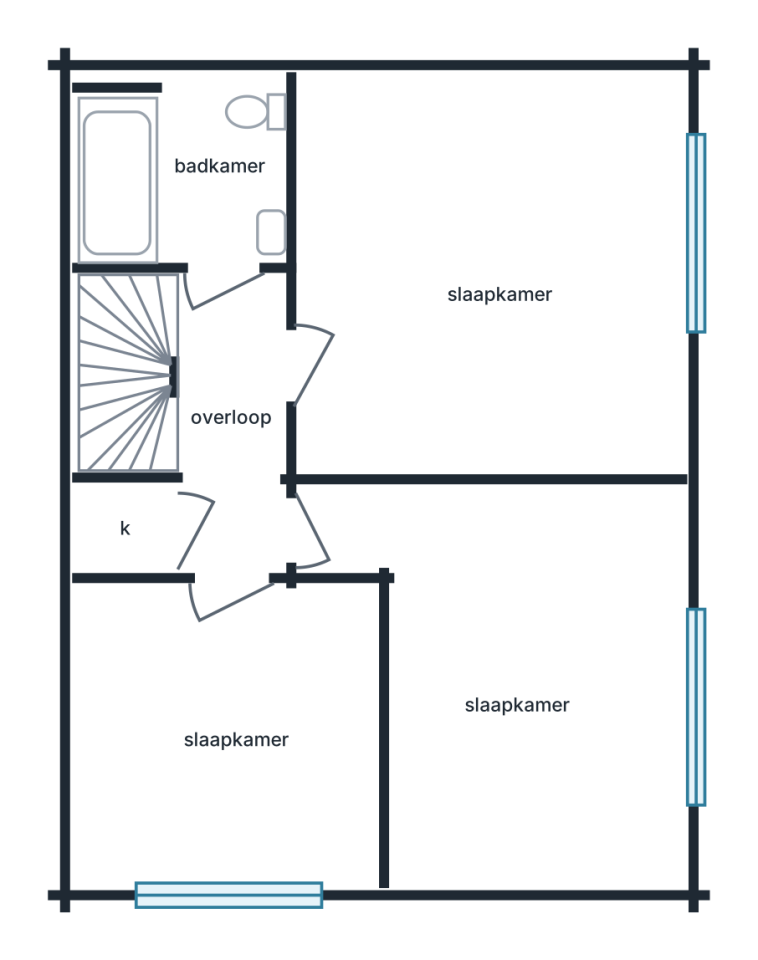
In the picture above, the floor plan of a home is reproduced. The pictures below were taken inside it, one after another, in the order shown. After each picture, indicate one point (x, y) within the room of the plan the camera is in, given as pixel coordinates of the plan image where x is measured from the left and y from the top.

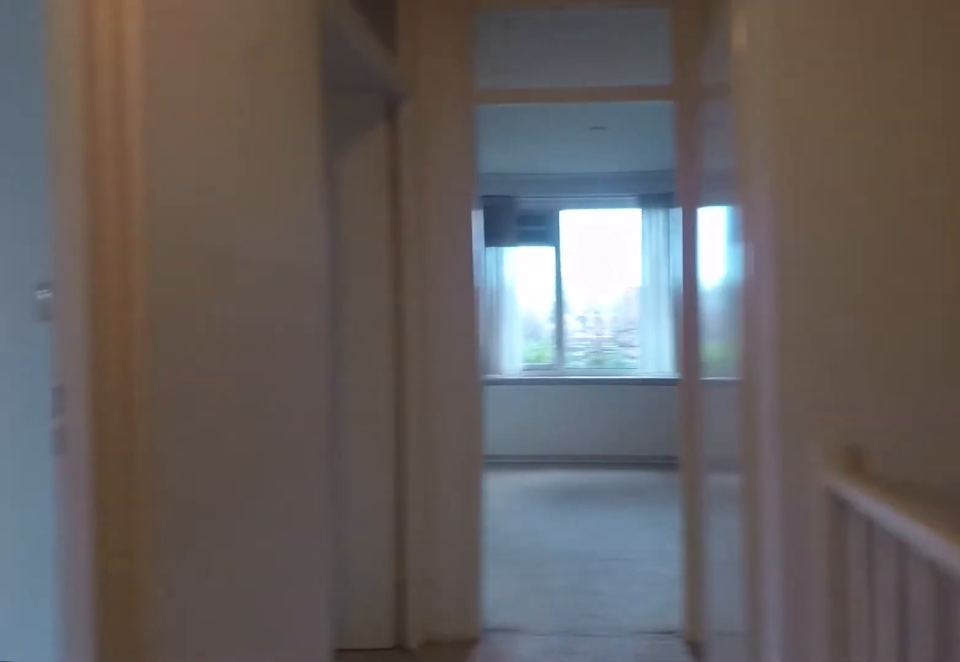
(197, 335)
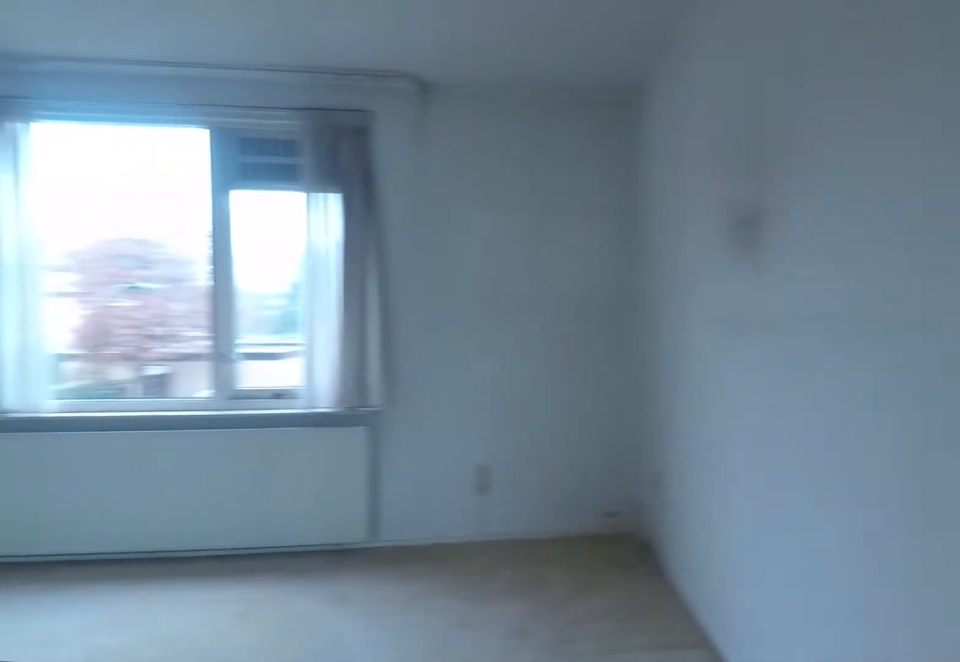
(536, 238)
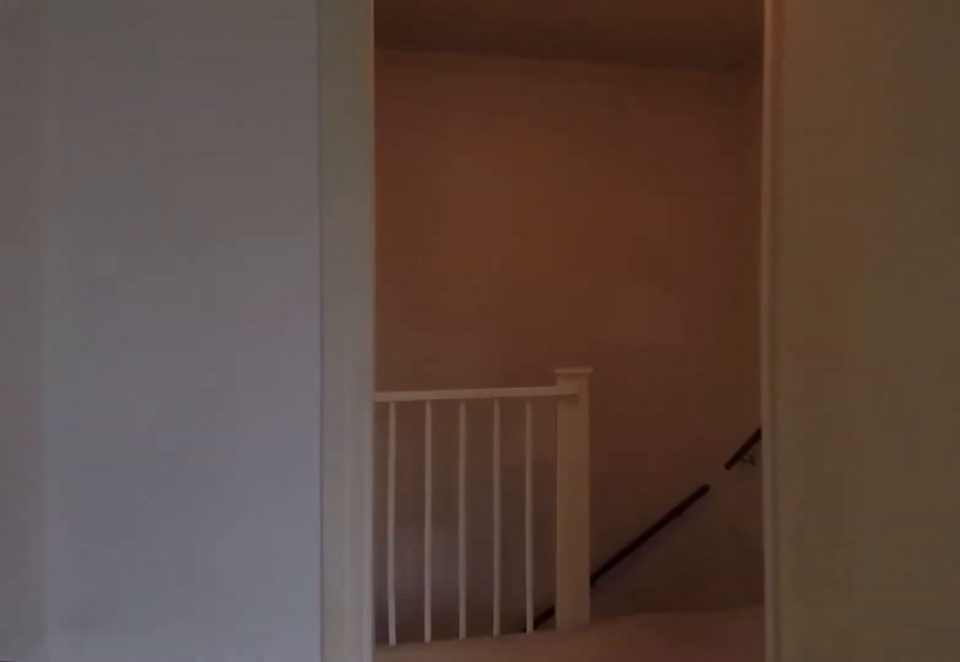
(536, 238)
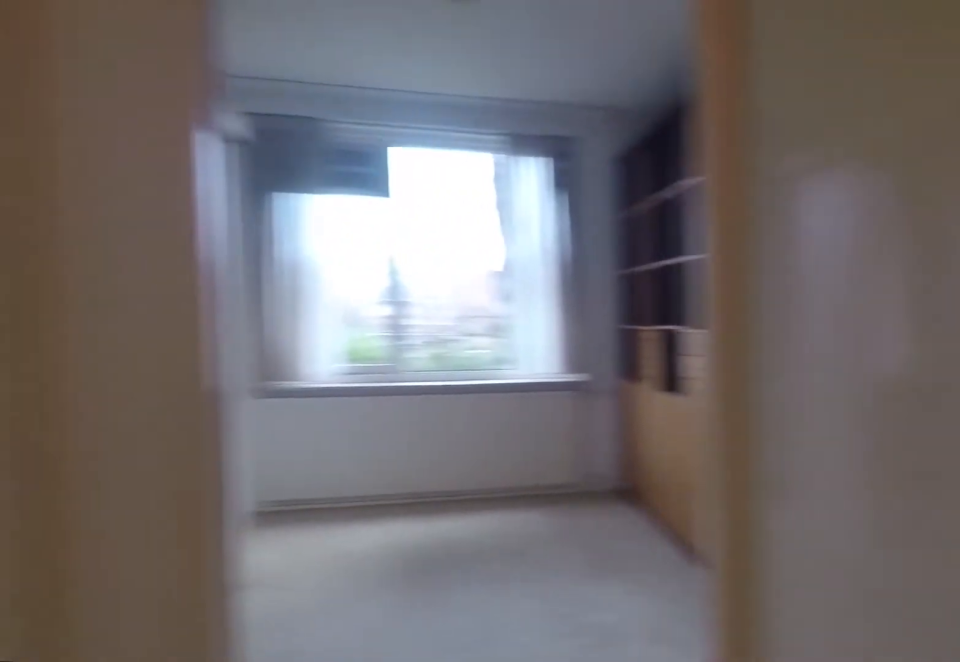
(199, 334)
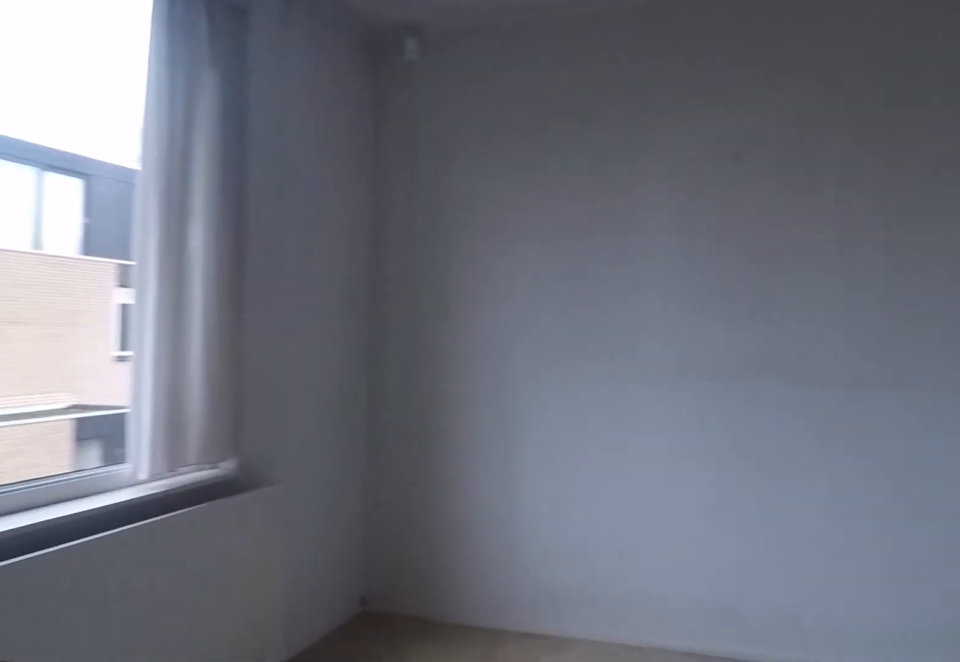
(566, 709)
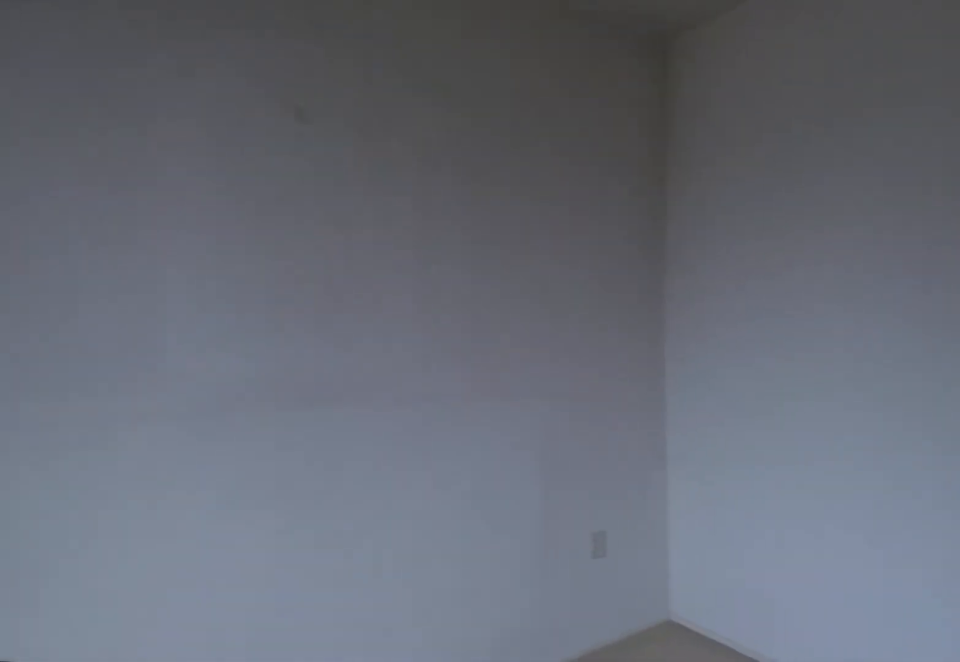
(566, 709)
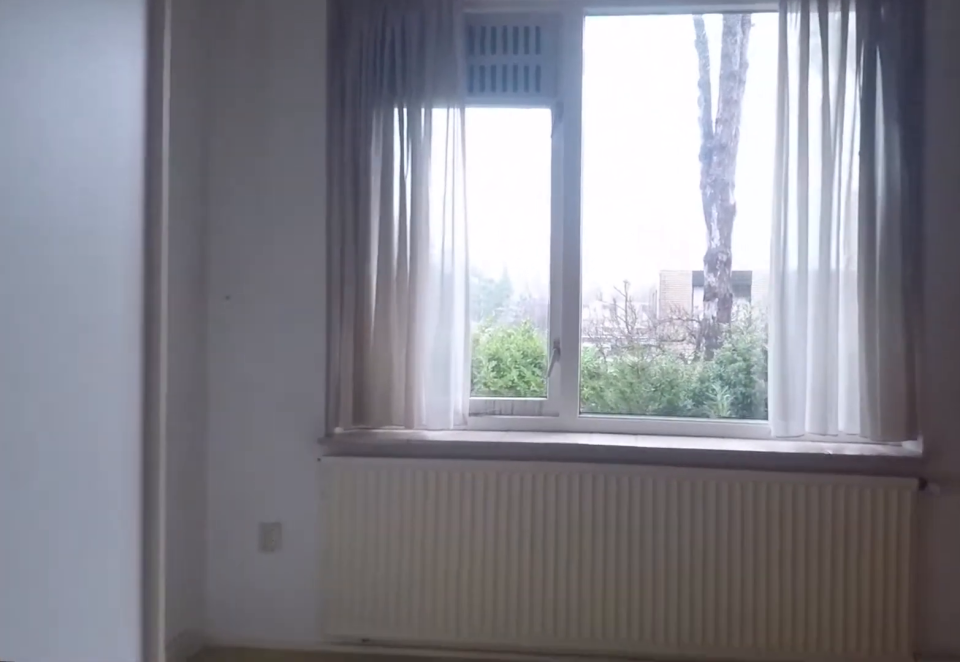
(228, 732)
